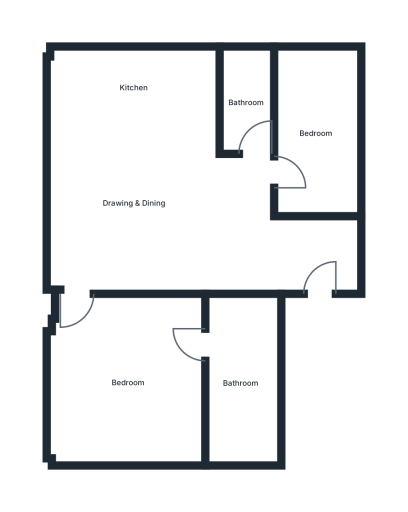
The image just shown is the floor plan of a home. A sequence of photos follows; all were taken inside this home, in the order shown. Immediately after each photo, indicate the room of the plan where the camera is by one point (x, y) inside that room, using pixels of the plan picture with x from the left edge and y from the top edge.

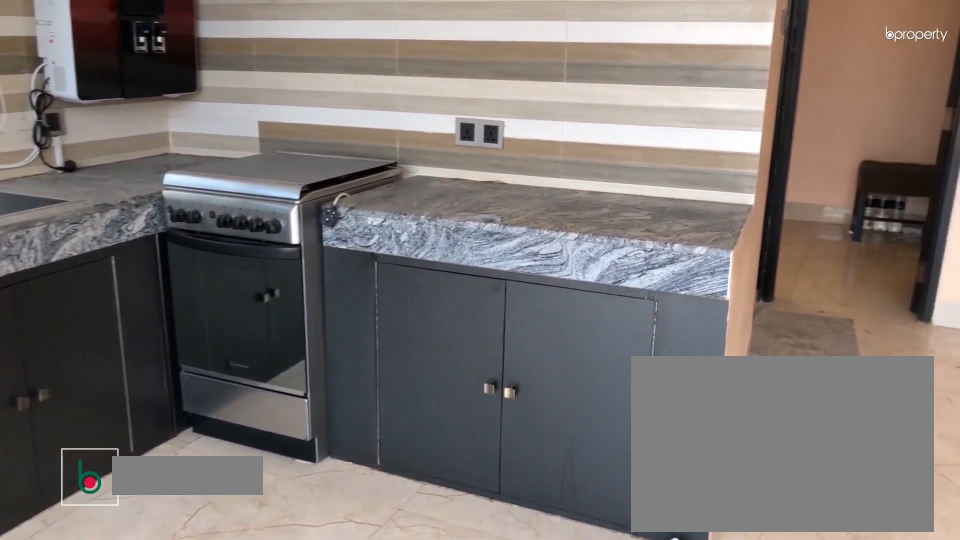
(134, 86)
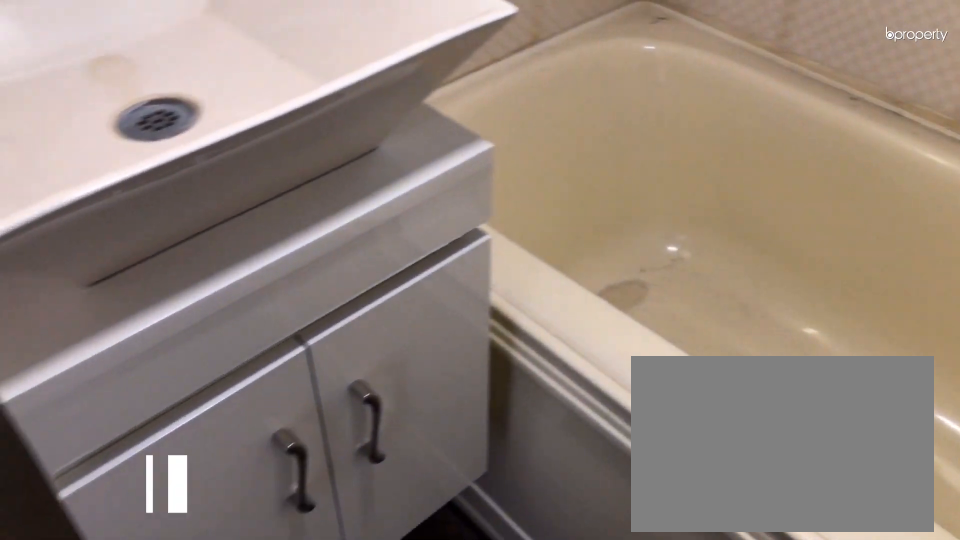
(247, 102)
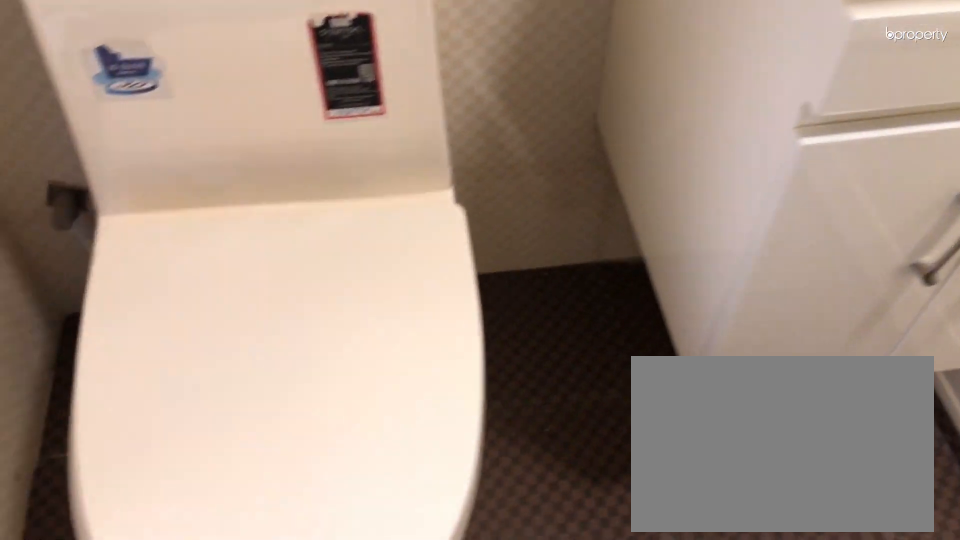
(247, 102)
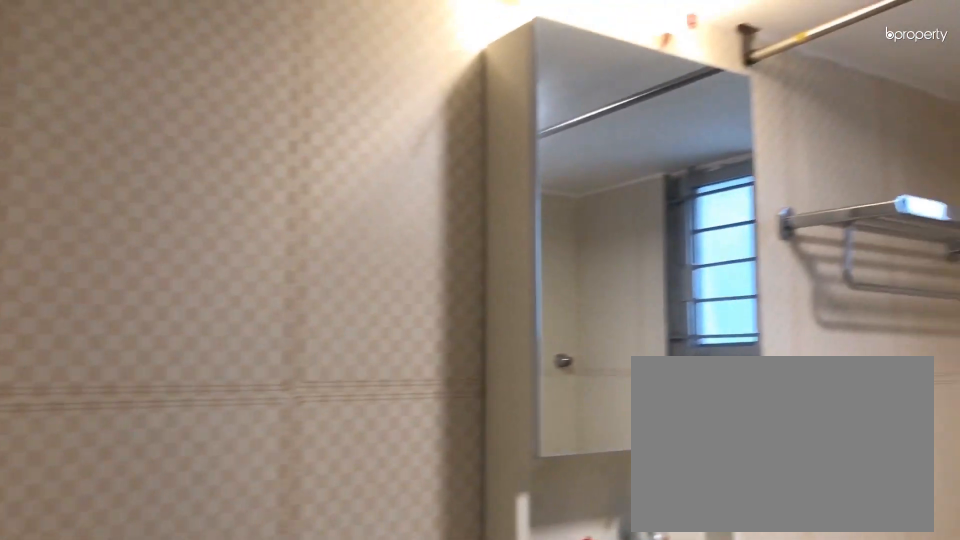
(247, 102)
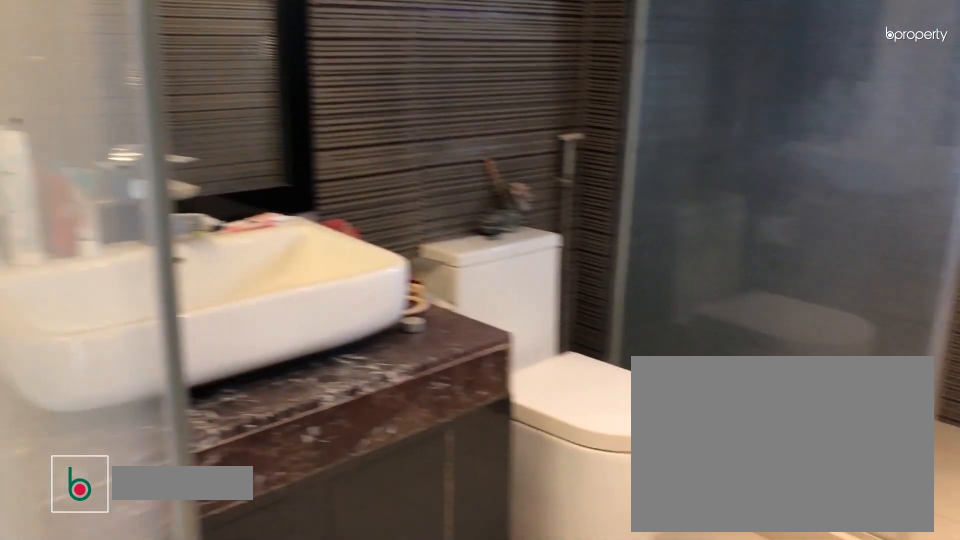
(243, 381)
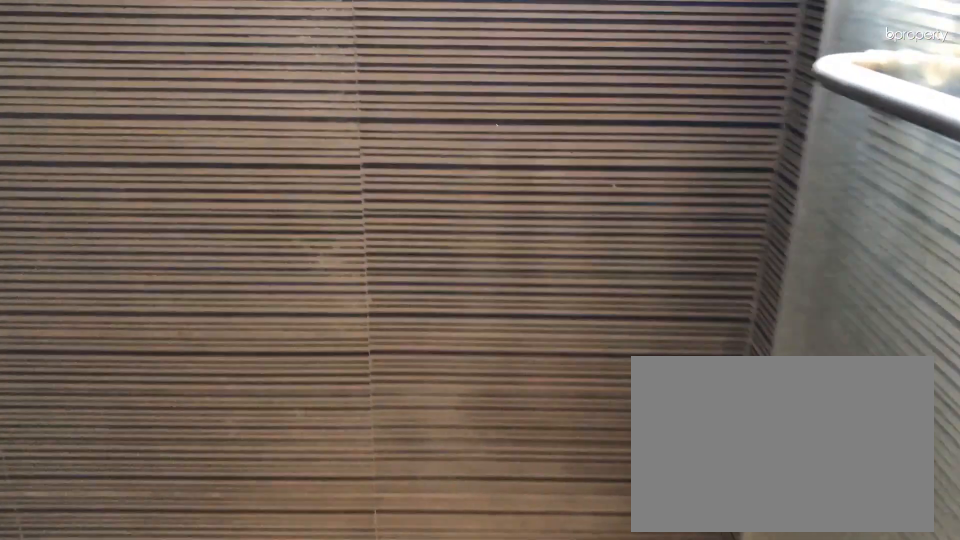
(243, 381)
